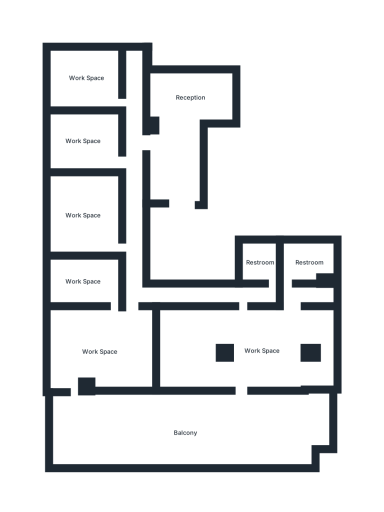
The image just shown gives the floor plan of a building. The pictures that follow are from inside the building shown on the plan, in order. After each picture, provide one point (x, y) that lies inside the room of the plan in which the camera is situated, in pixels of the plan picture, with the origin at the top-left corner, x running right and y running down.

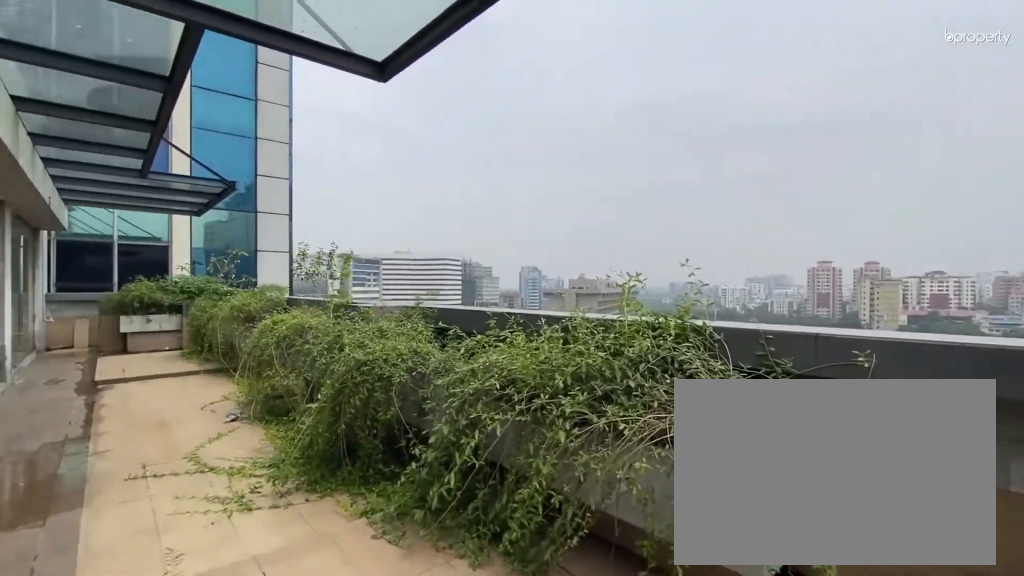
(107, 437)
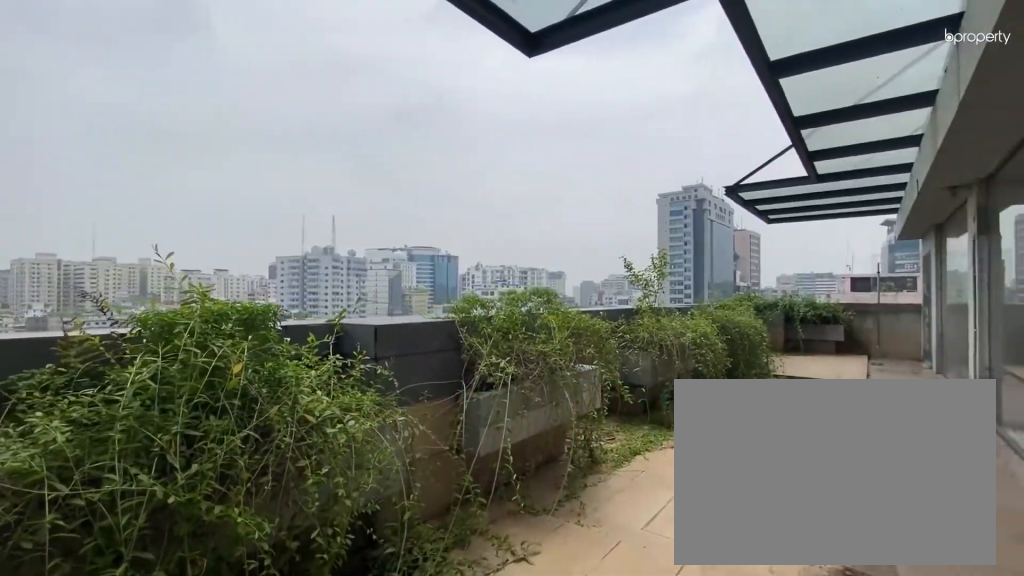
(224, 437)
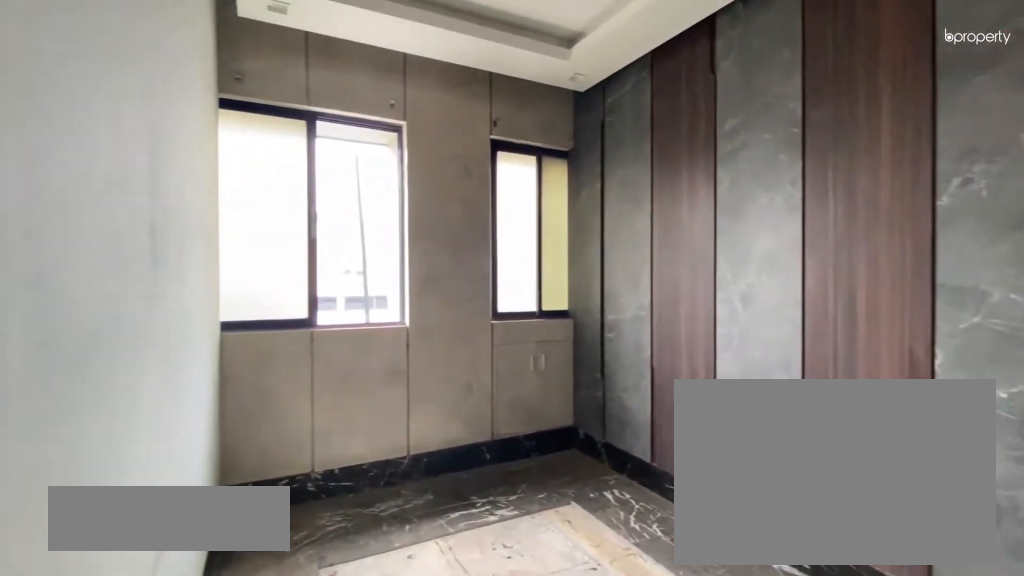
(82, 281)
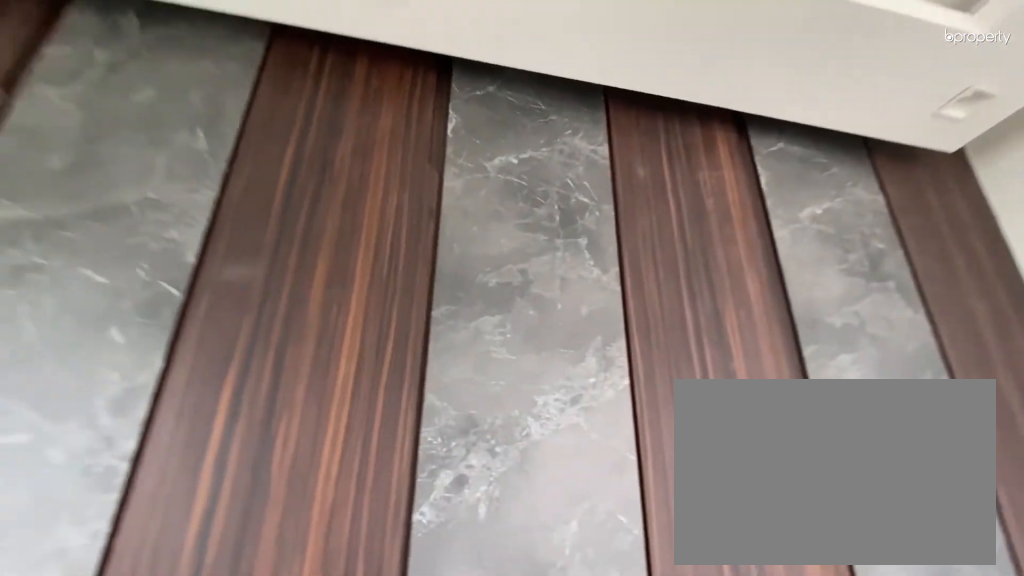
(82, 281)
